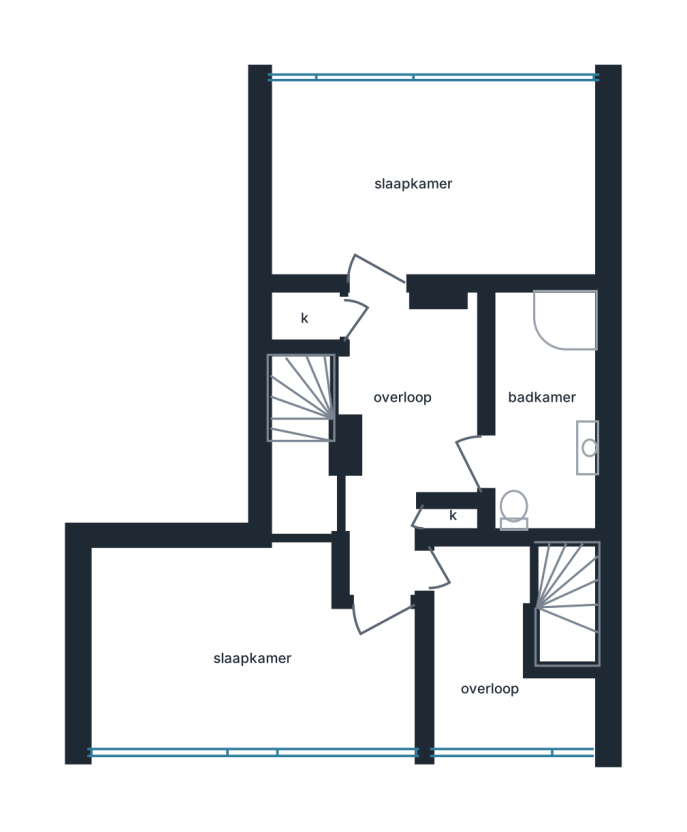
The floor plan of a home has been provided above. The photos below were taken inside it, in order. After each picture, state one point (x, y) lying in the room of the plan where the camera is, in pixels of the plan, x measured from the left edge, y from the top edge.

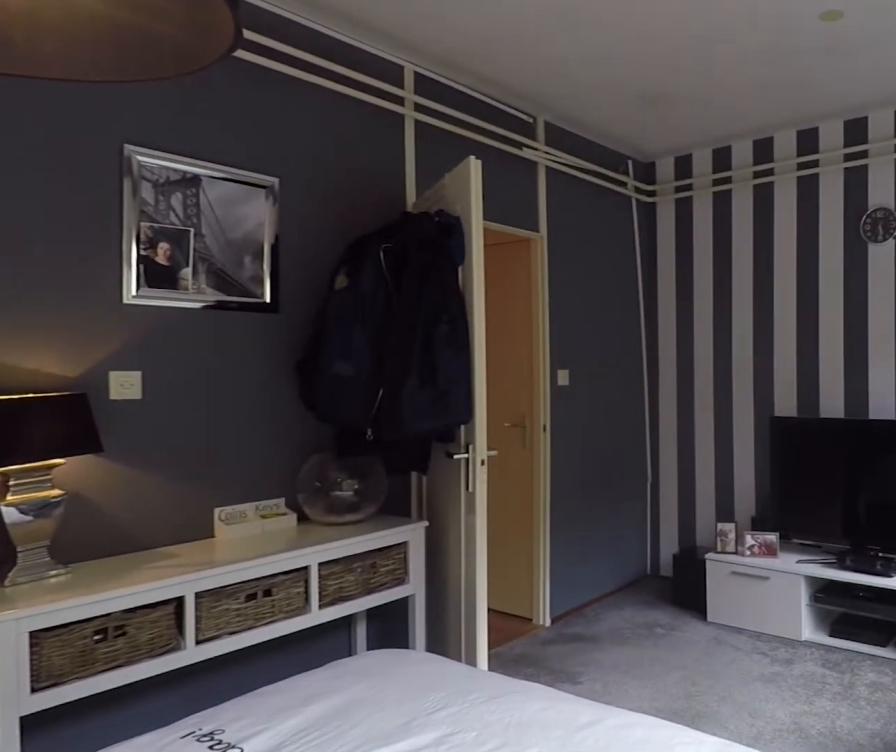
(435, 183)
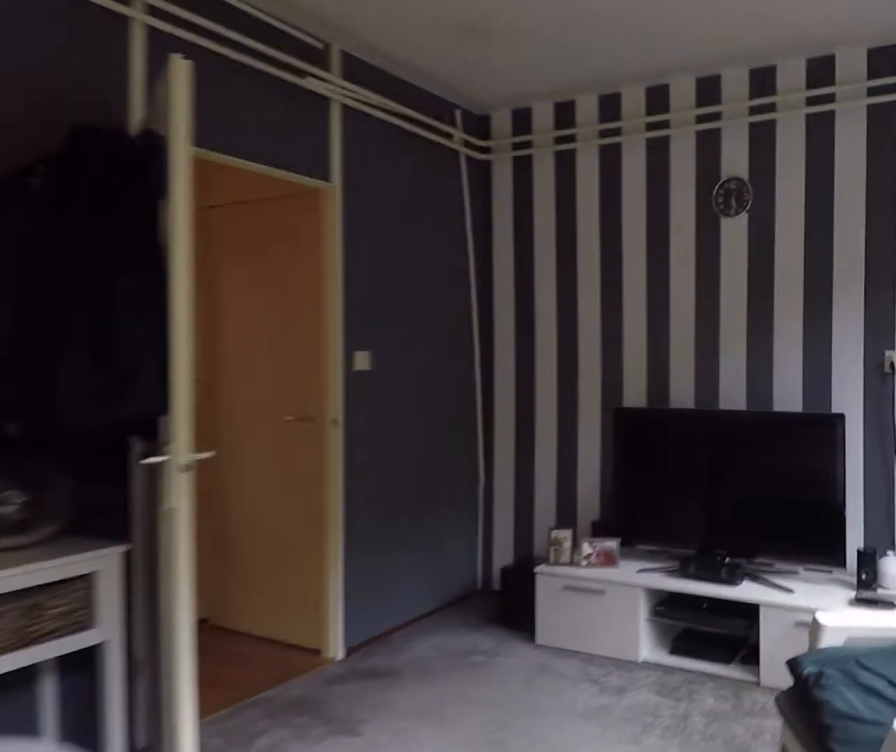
(435, 183)
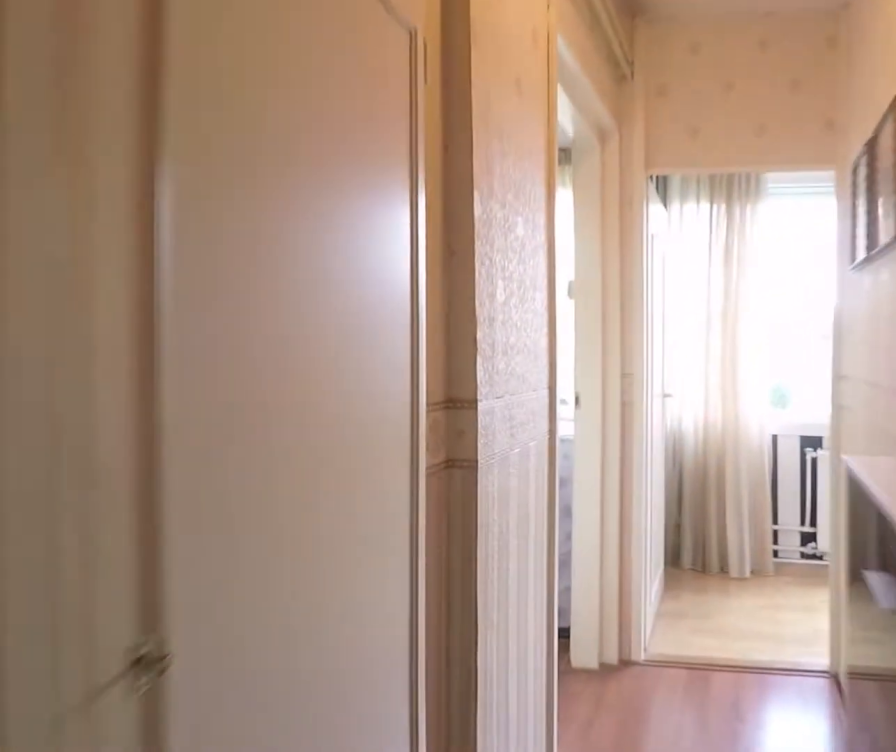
(405, 427)
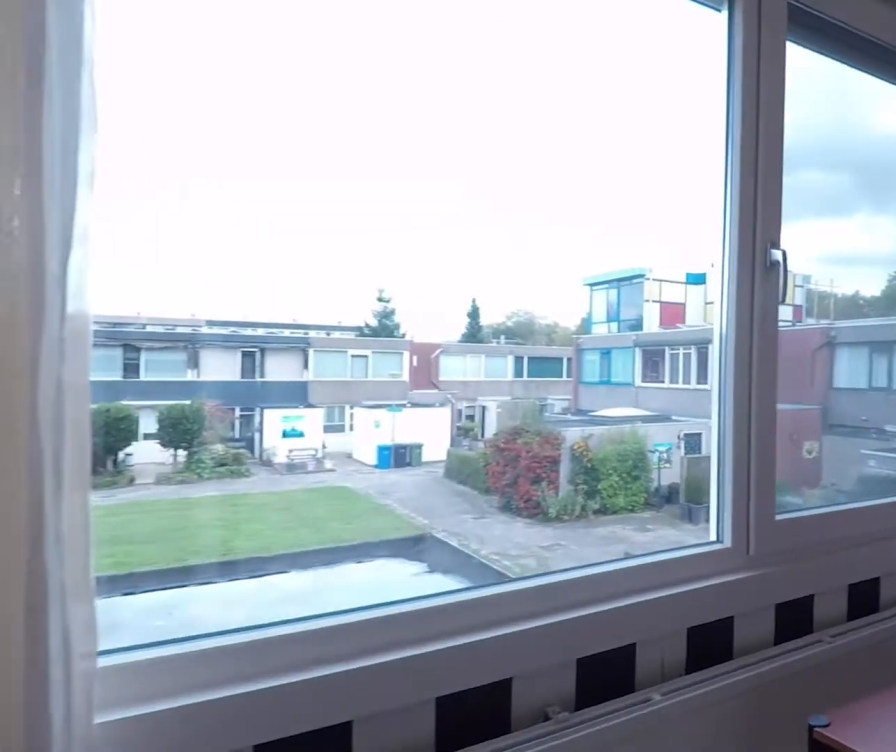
(353, 670)
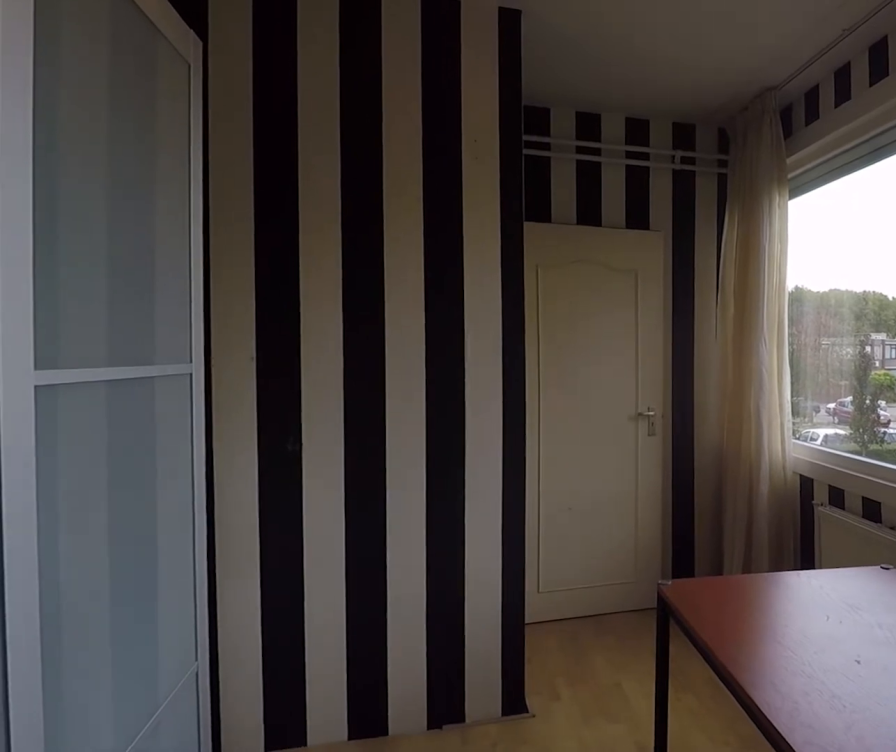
(353, 670)
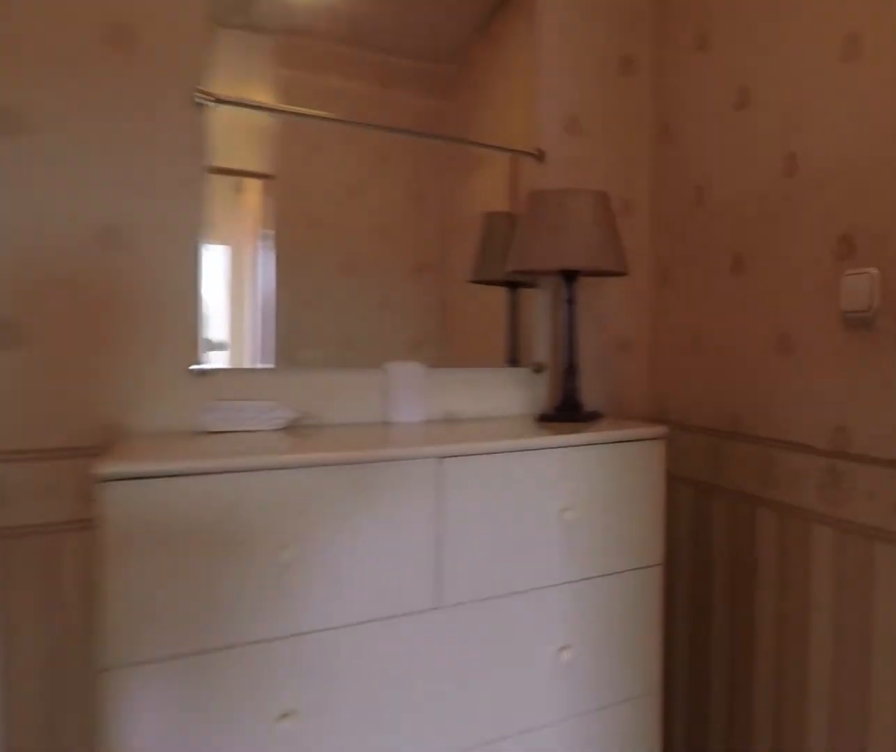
(406, 427)
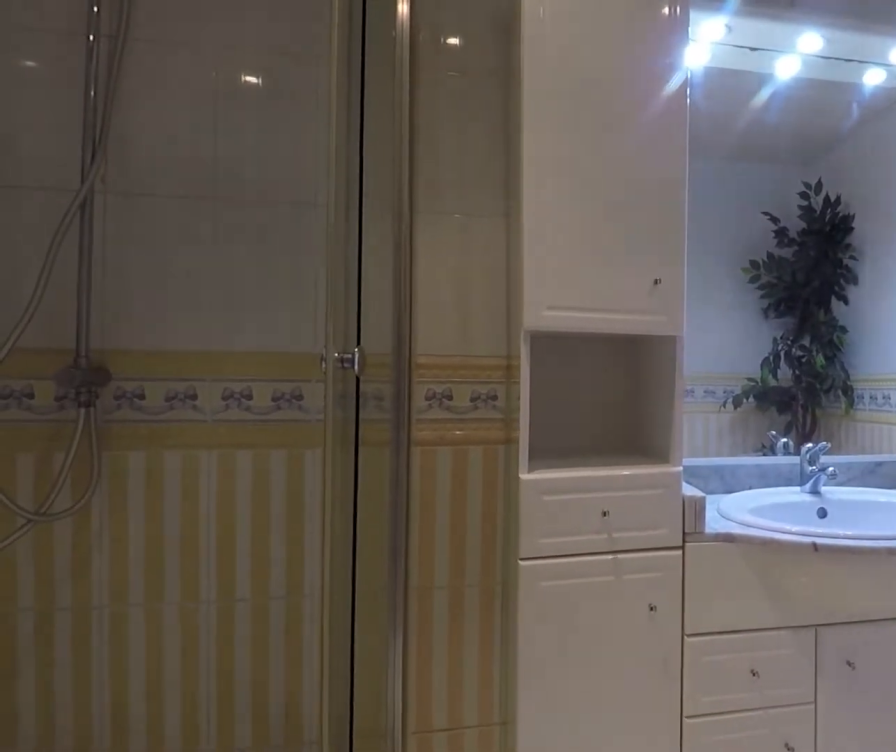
(562, 515)
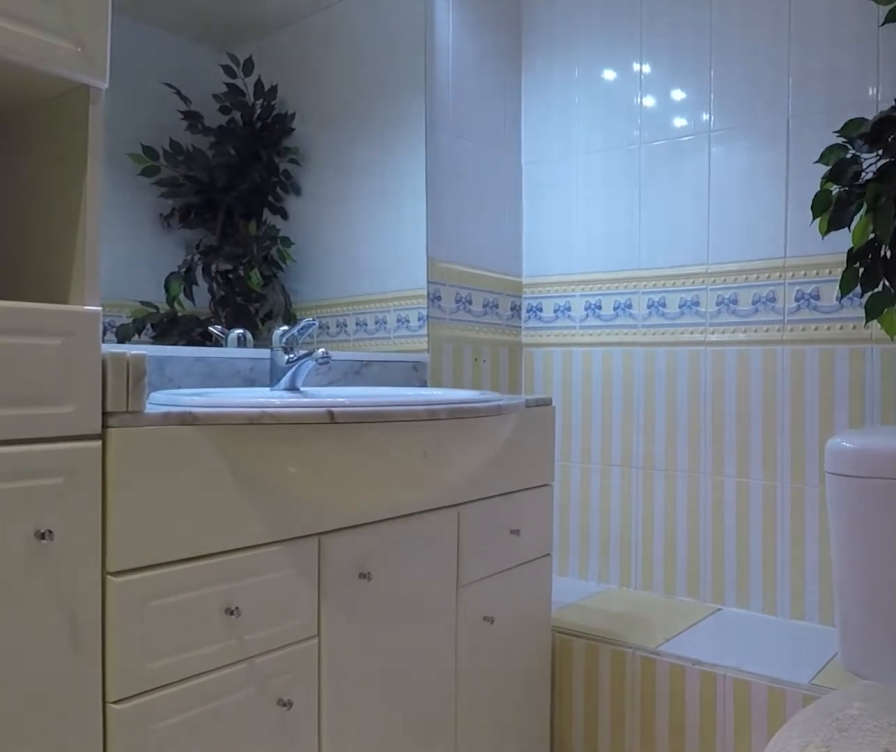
(523, 417)
